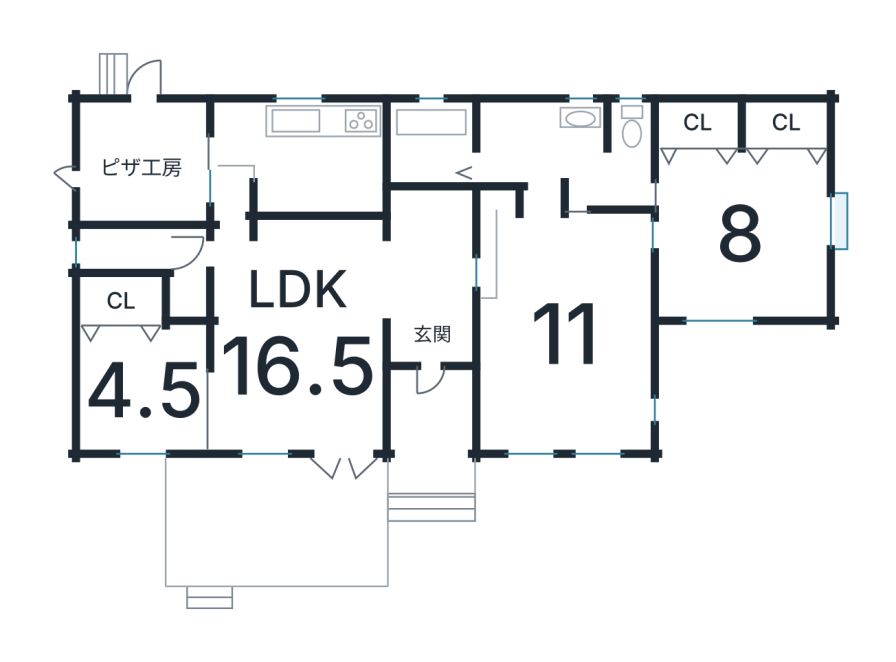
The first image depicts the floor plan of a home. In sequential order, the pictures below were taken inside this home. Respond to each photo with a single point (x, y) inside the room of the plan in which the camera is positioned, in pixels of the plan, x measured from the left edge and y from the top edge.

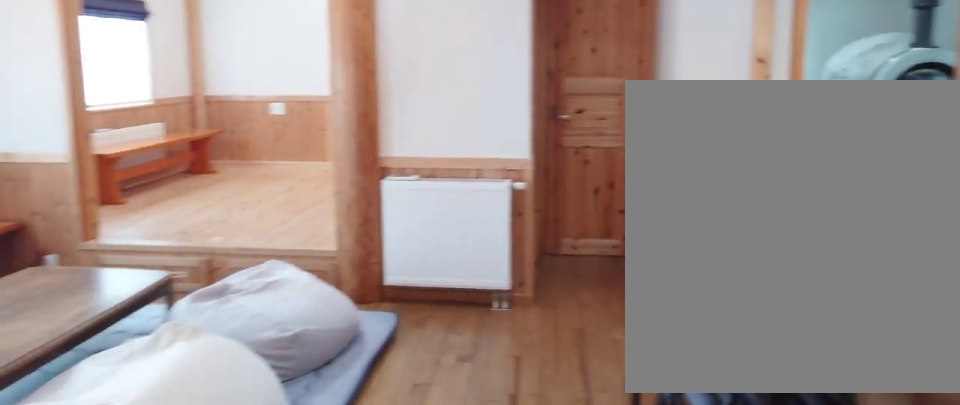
(292, 344)
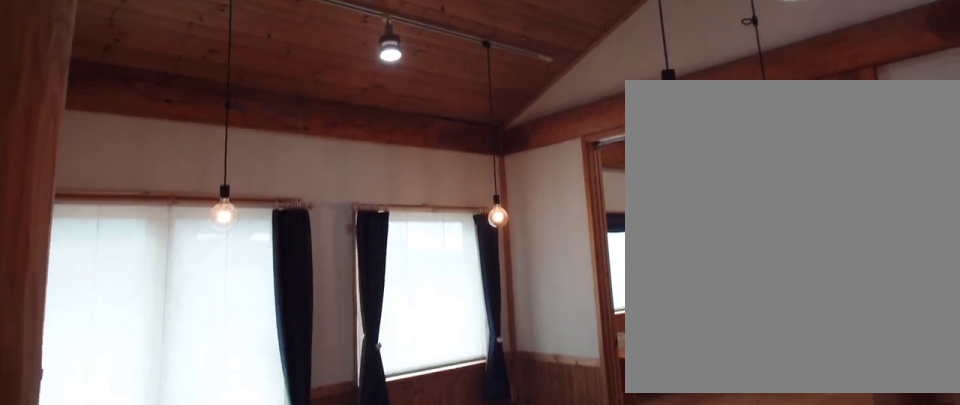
(292, 344)
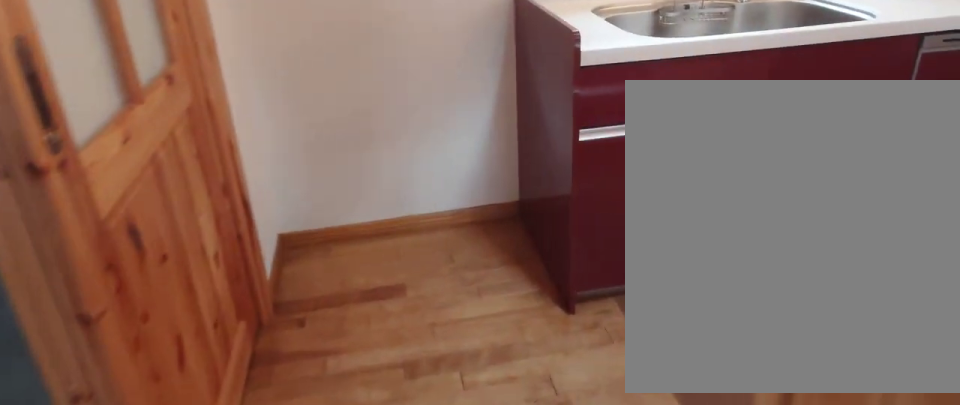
(301, 168)
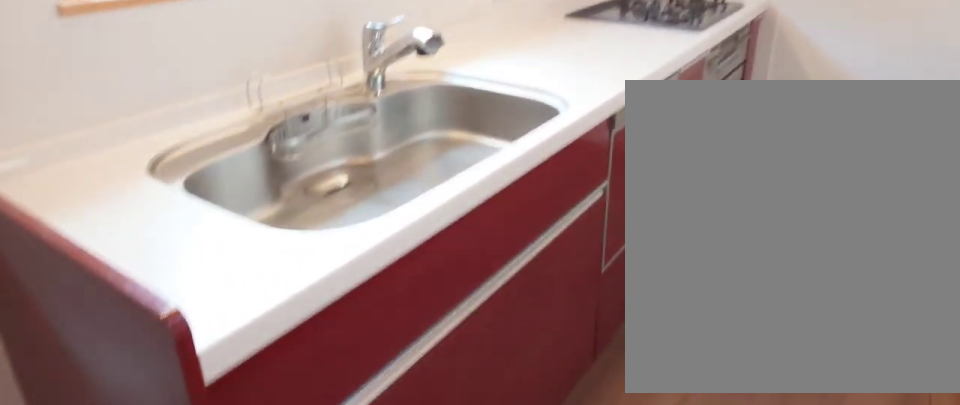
(301, 168)
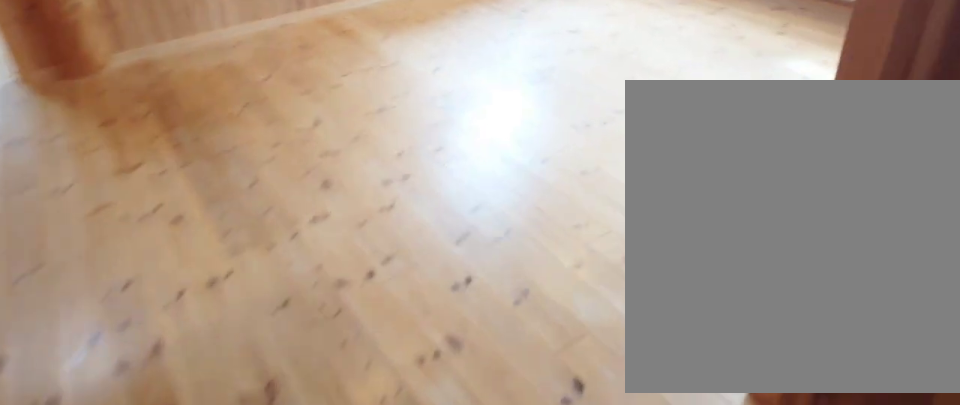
(561, 343)
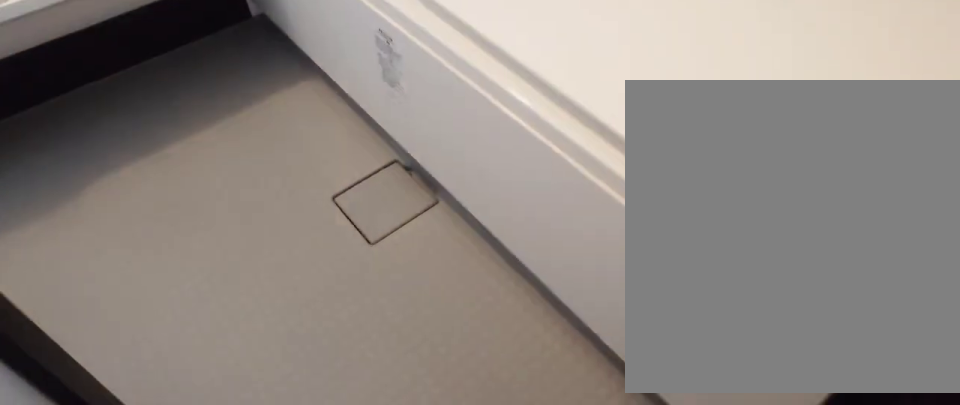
(419, 159)
